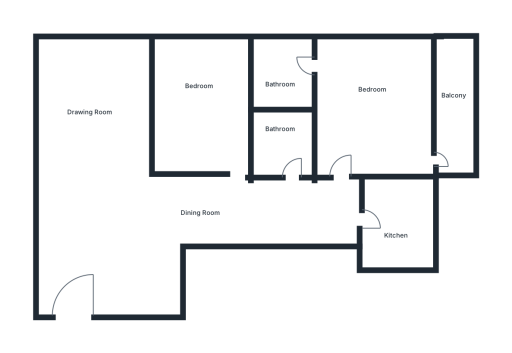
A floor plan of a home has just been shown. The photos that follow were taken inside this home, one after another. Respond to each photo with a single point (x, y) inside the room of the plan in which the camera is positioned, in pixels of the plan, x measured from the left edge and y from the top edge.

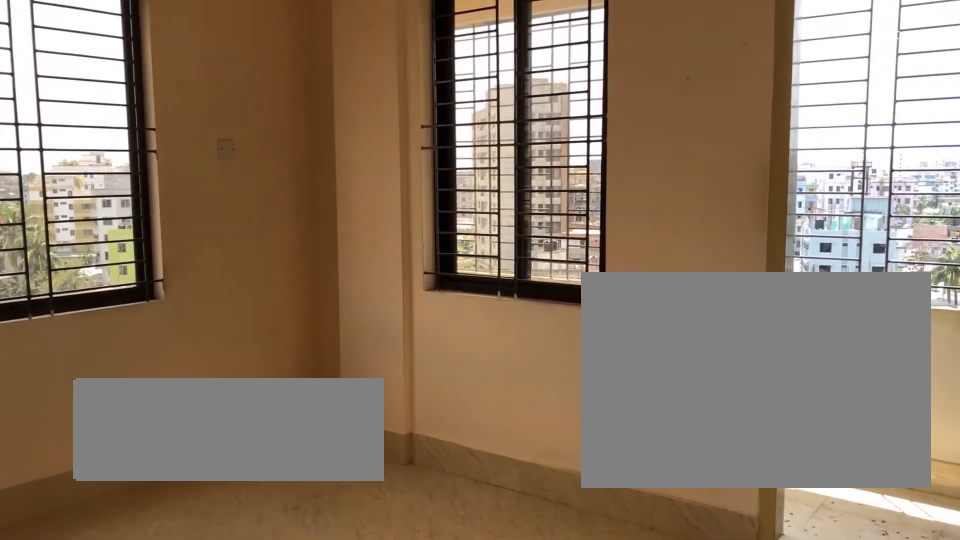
(374, 99)
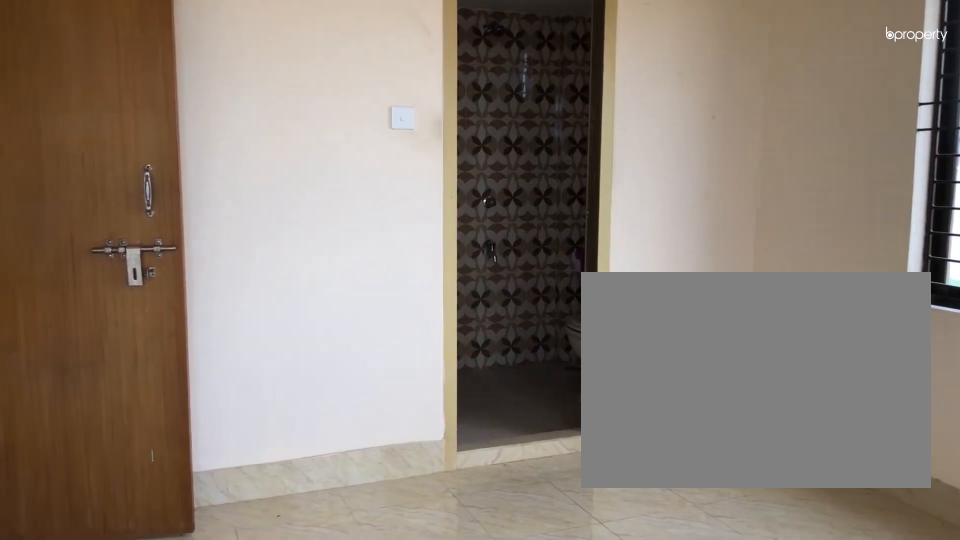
(374, 99)
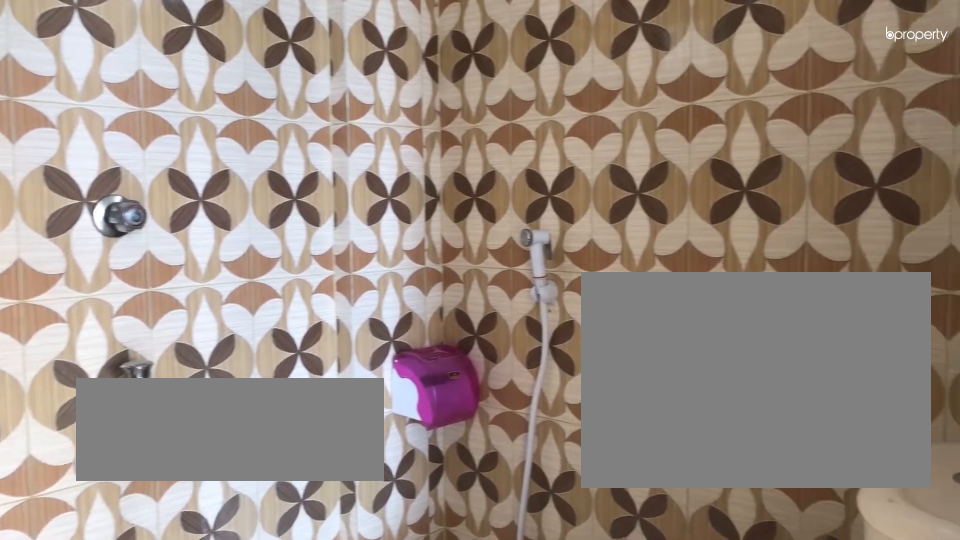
(283, 79)
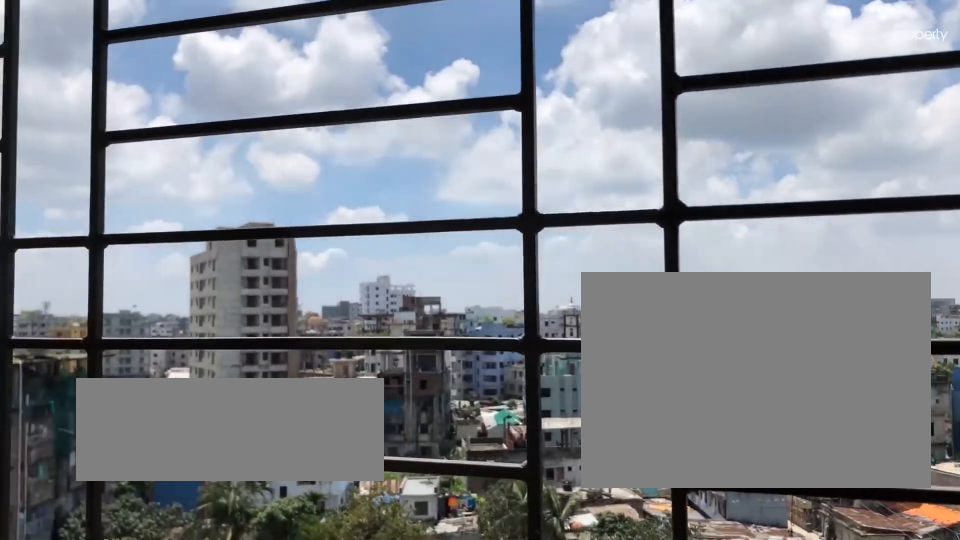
(454, 121)
